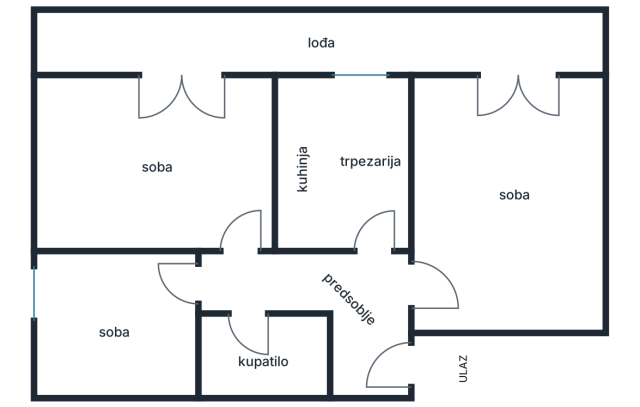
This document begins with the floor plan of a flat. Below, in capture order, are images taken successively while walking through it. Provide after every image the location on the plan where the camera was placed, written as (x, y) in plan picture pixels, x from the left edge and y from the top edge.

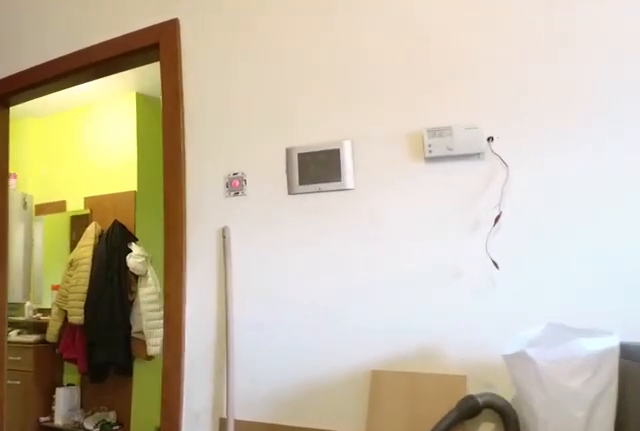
(495, 164)
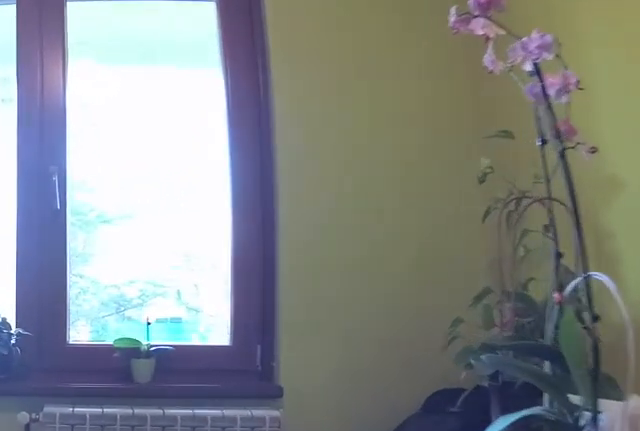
(393, 184)
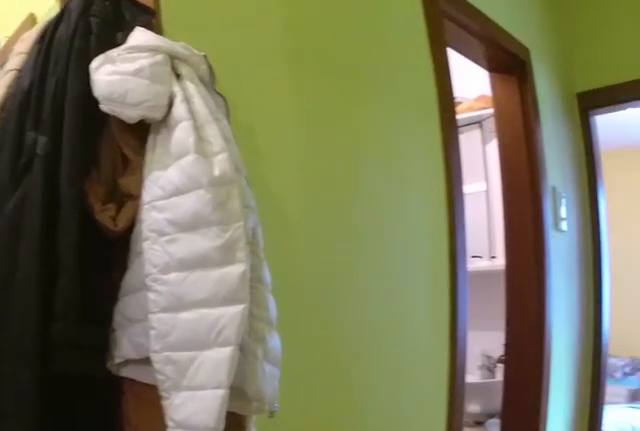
(390, 249)
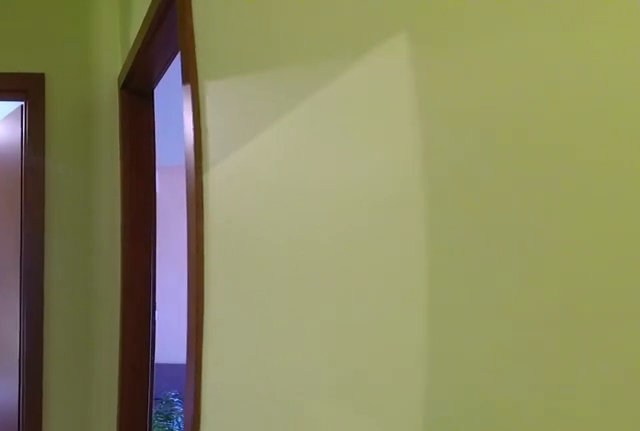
(365, 281)
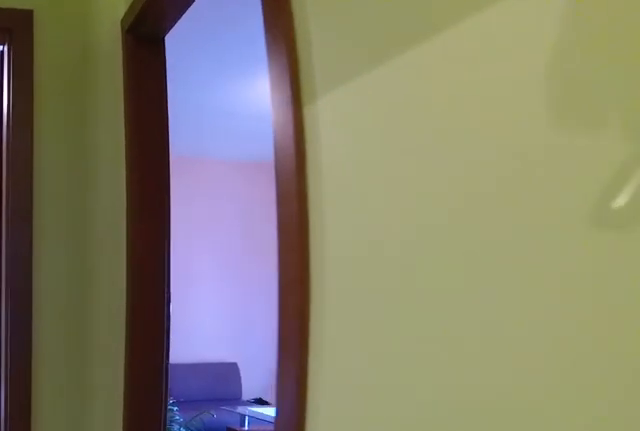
(327, 278)
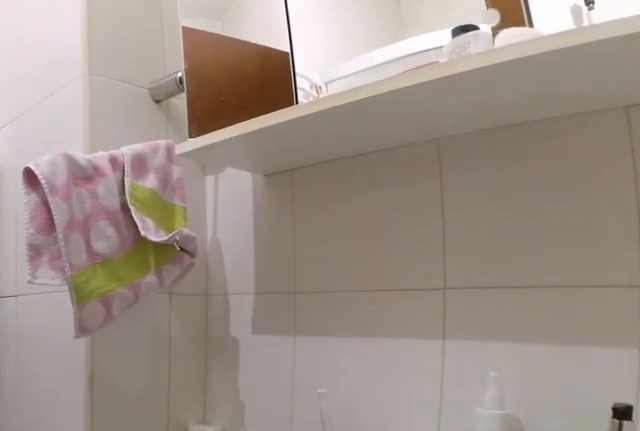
(251, 295)
